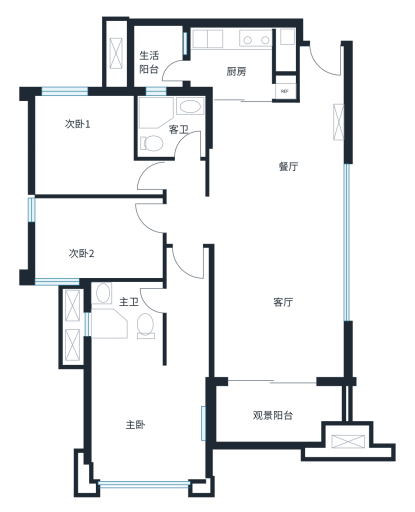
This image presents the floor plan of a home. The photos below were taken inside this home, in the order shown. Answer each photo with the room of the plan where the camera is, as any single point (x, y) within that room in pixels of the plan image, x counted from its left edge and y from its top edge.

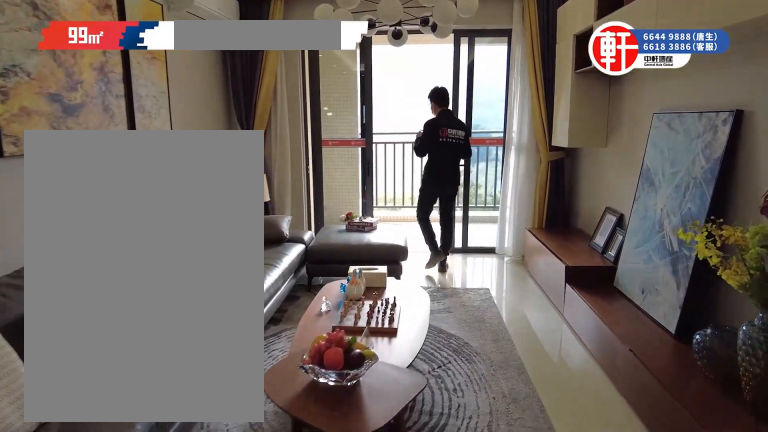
(277, 312)
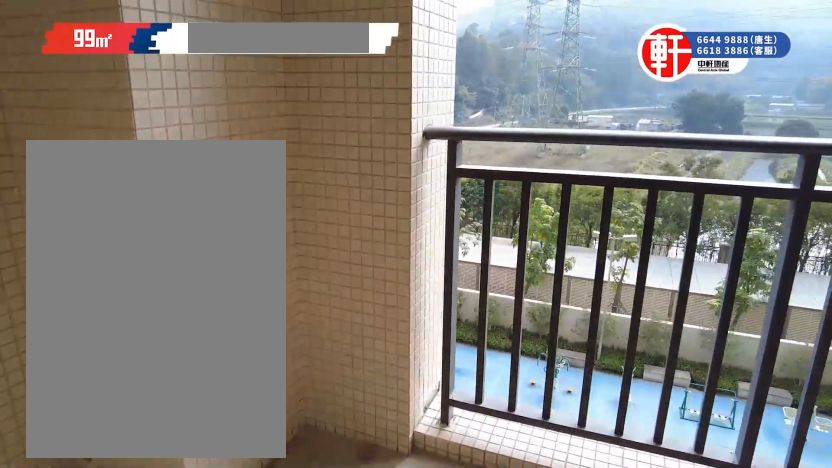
(271, 416)
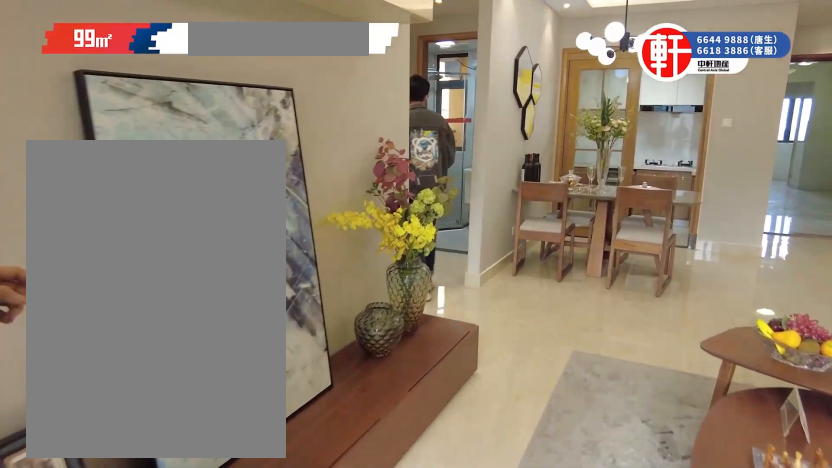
(280, 255)
